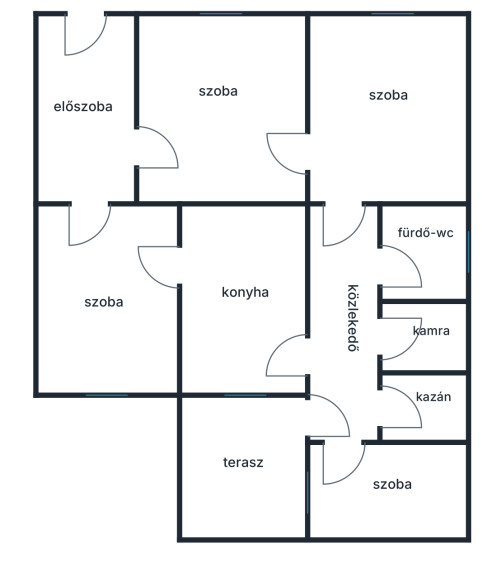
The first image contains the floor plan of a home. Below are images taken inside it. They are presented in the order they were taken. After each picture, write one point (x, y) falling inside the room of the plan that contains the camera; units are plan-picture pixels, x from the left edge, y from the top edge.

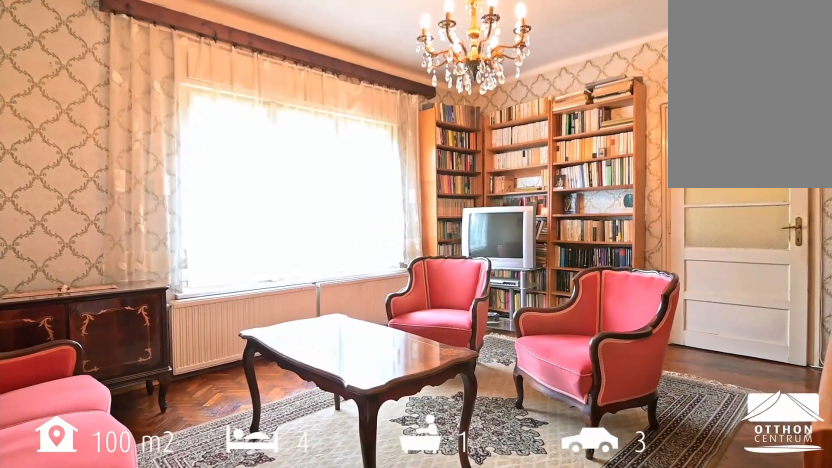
(223, 105)
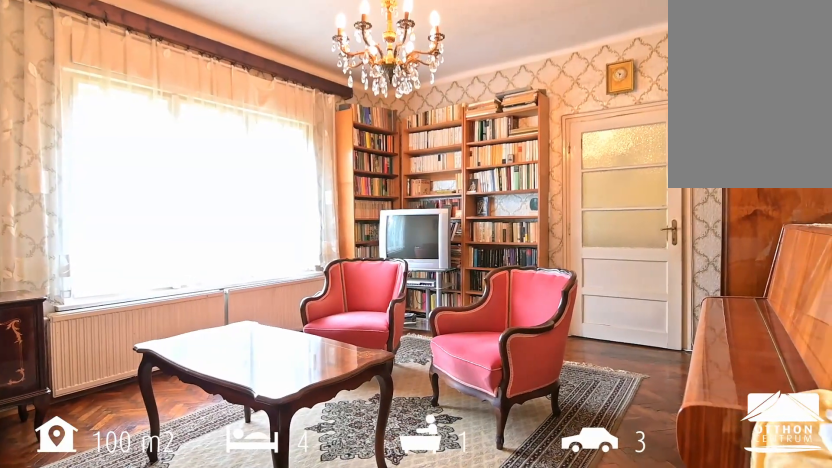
(223, 105)
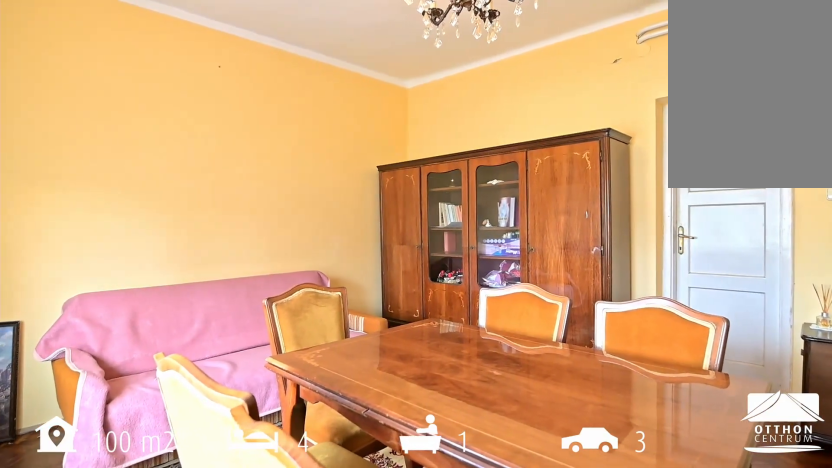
(389, 119)
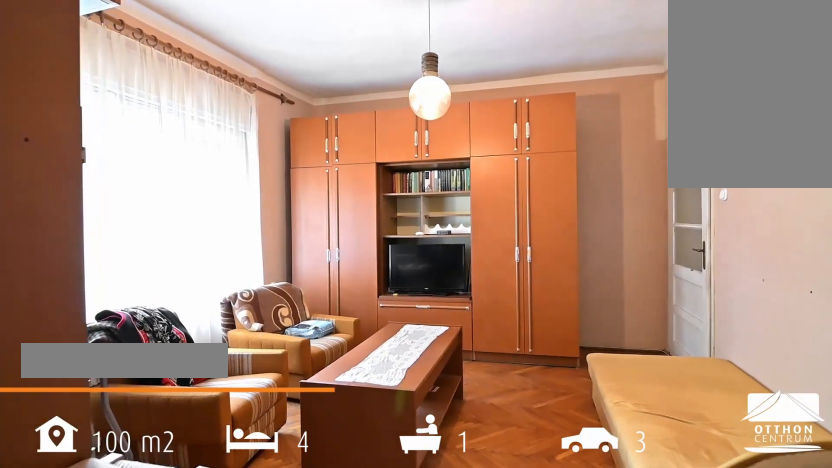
(105, 308)
